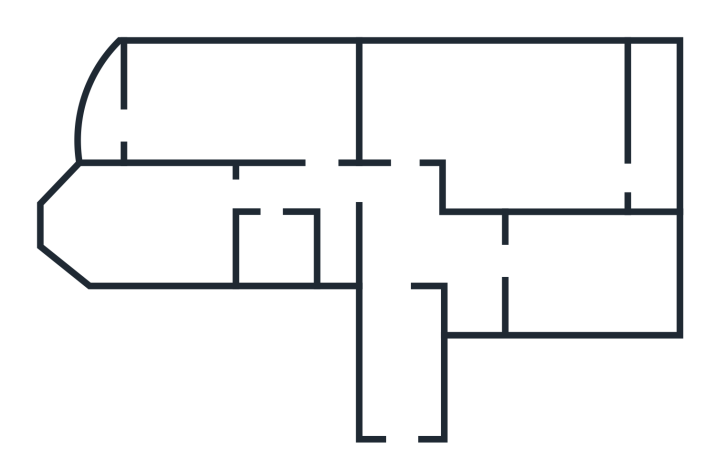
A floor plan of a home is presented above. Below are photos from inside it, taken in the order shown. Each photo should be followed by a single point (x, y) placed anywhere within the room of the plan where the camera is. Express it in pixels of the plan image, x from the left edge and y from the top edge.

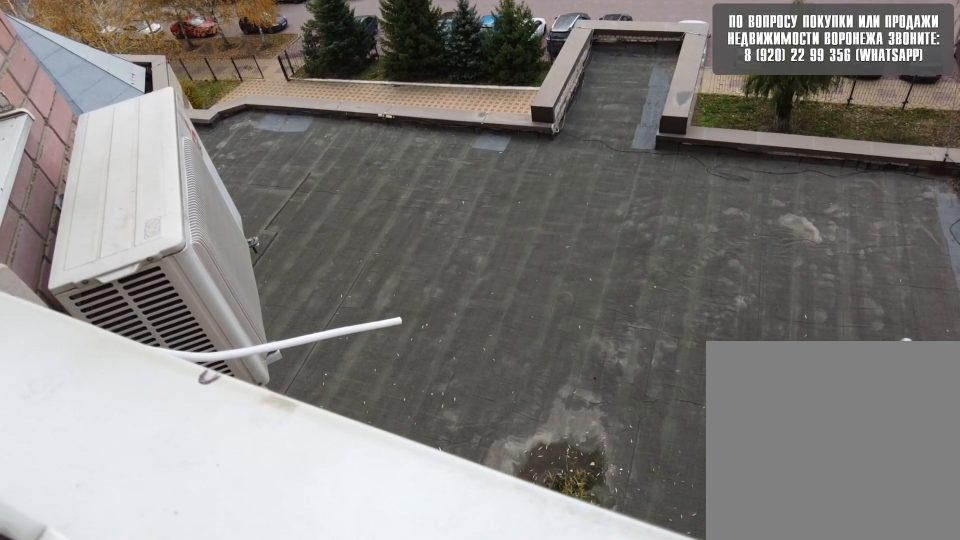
(109, 117)
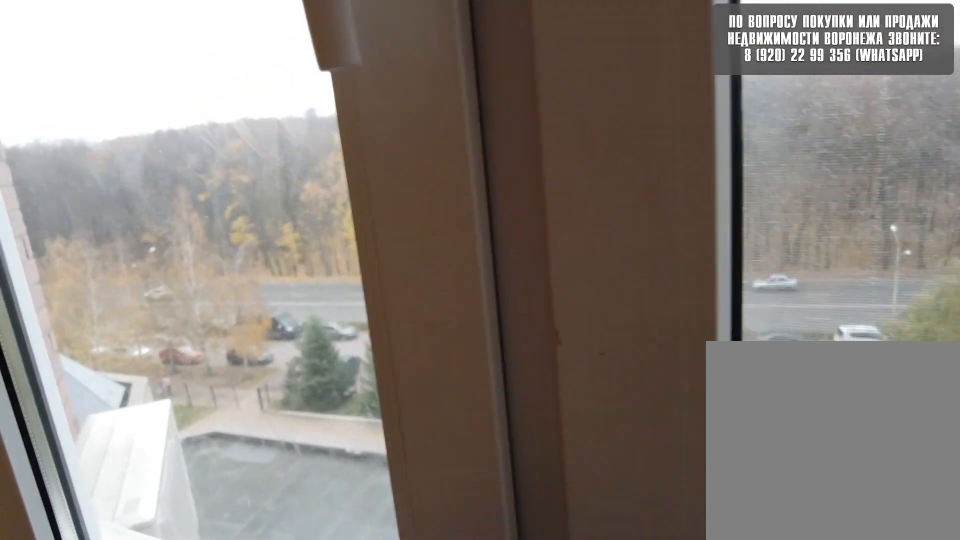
(109, 117)
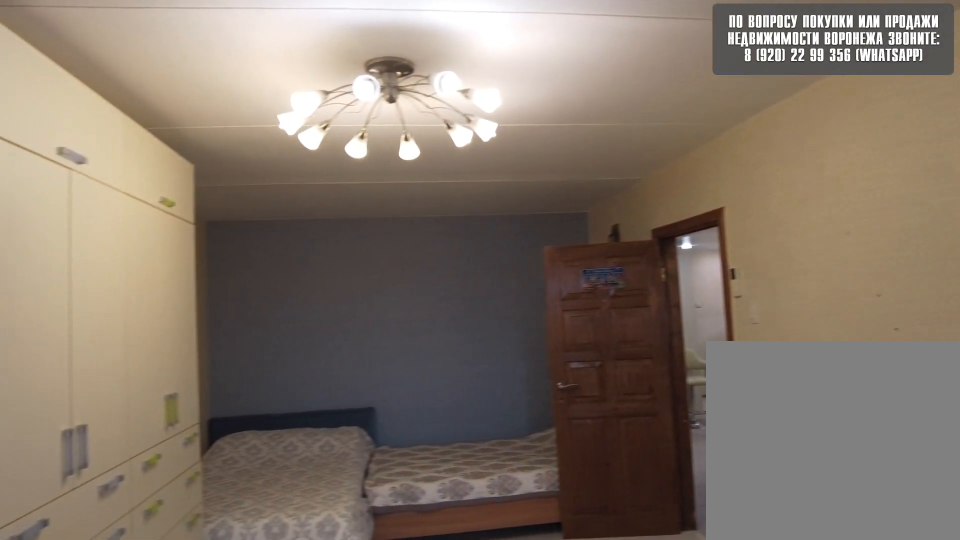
(163, 122)
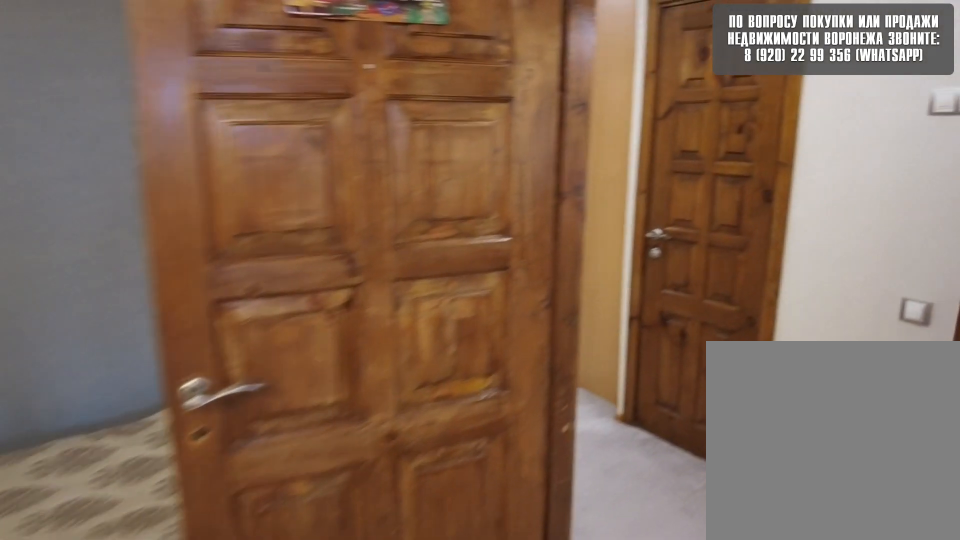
(267, 137)
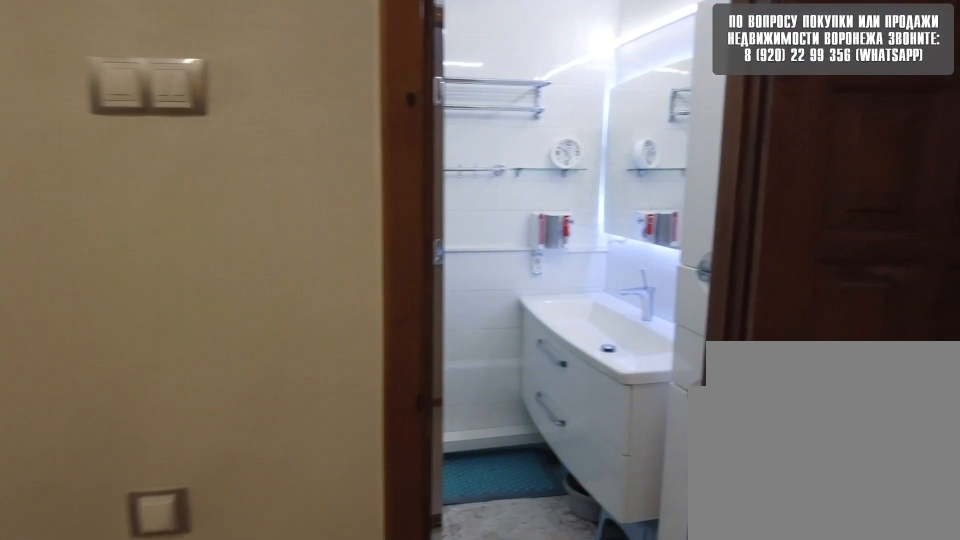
(336, 175)
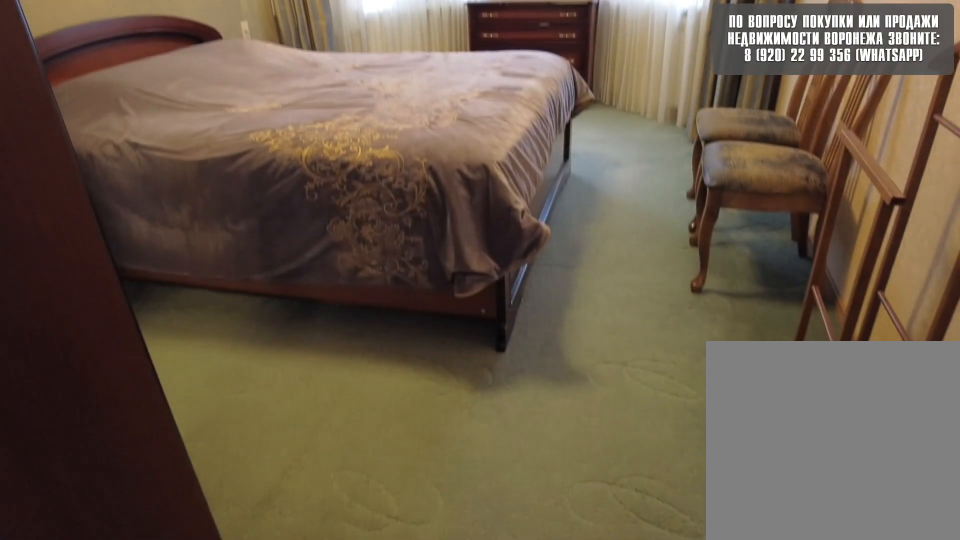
(163, 218)
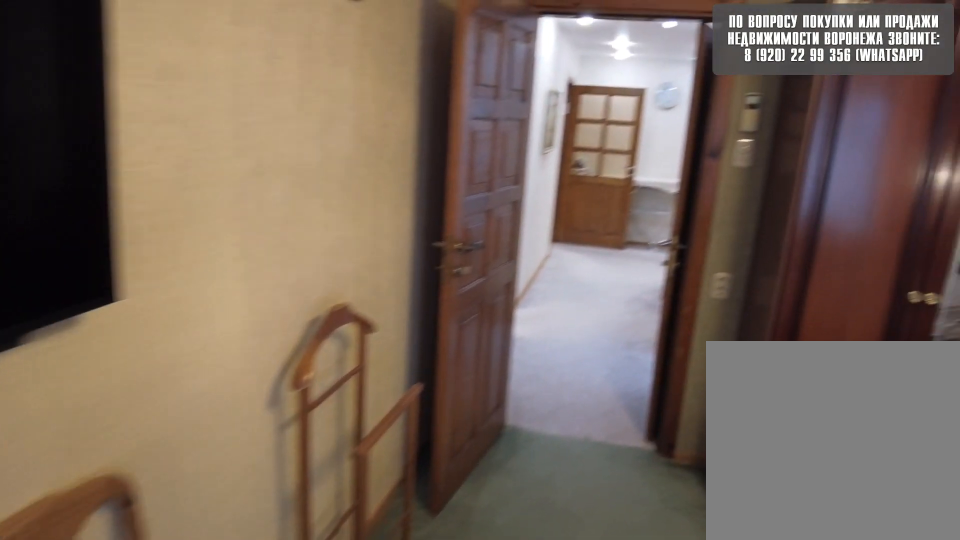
(163, 218)
